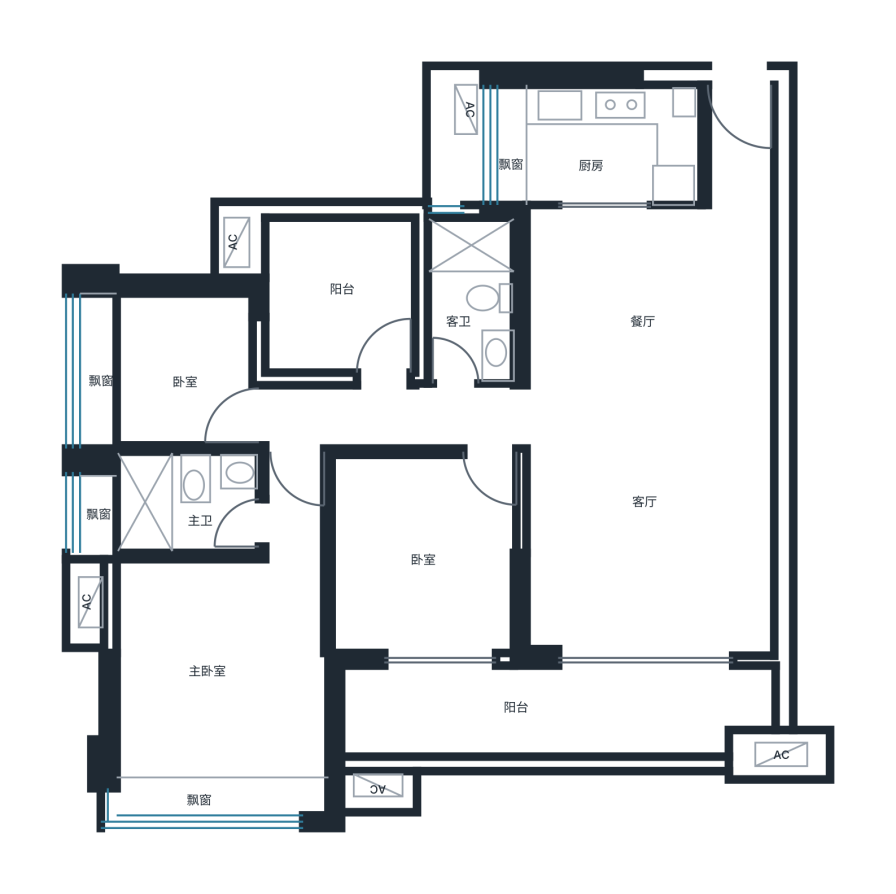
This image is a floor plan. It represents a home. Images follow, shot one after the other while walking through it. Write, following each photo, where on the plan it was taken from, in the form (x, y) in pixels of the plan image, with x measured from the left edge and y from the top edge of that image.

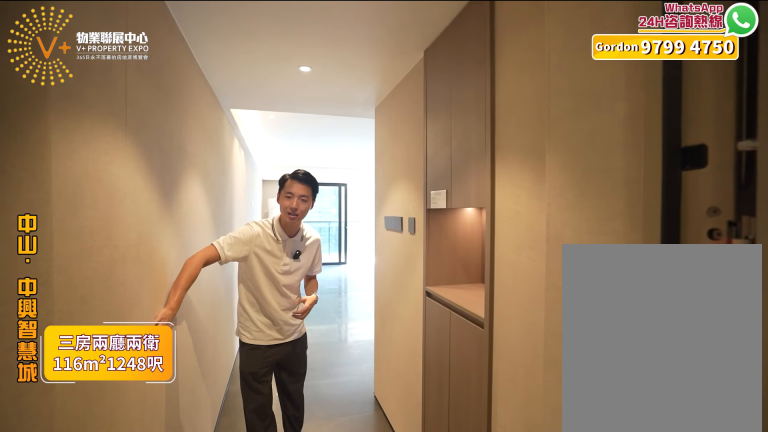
(724, 132)
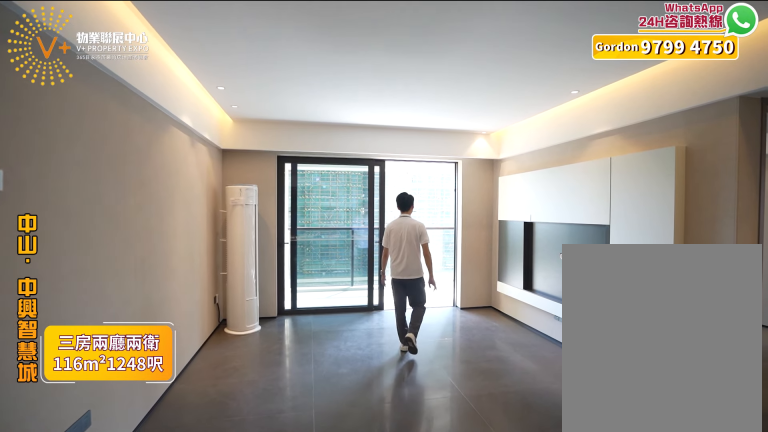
(709, 453)
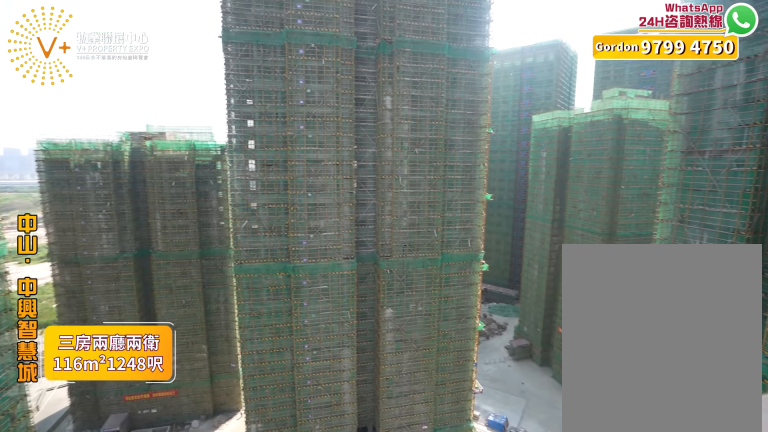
(631, 687)
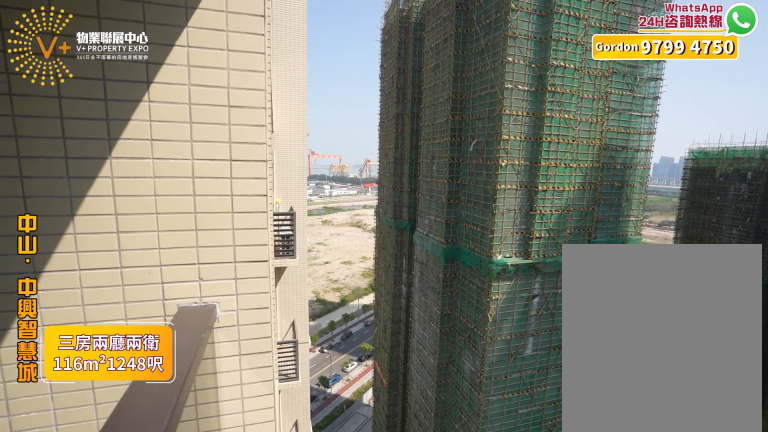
(627, 688)
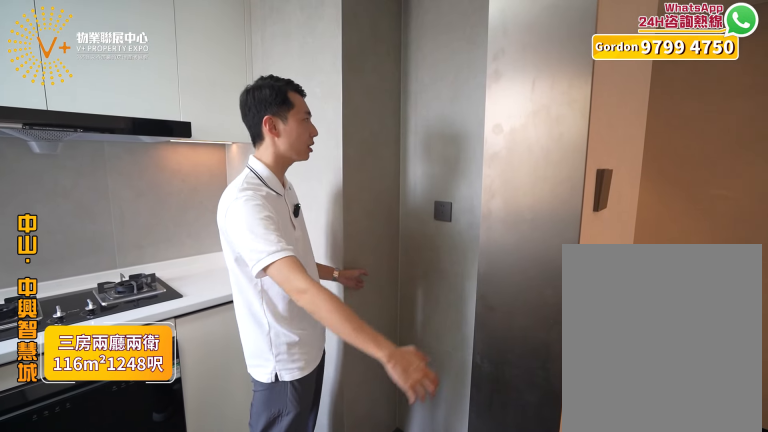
(608, 150)
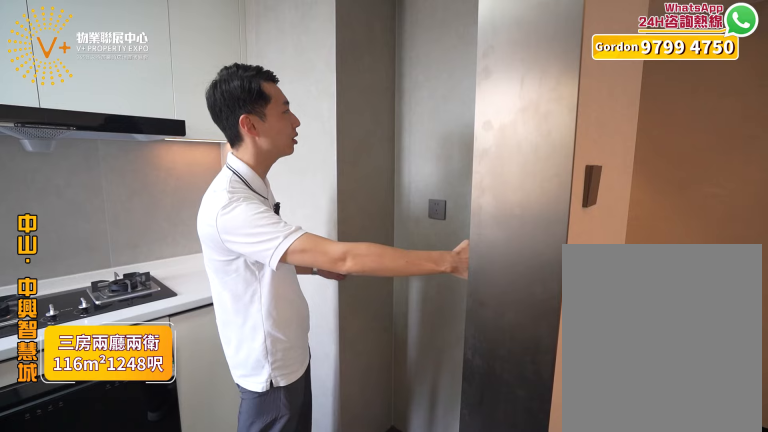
(600, 143)
